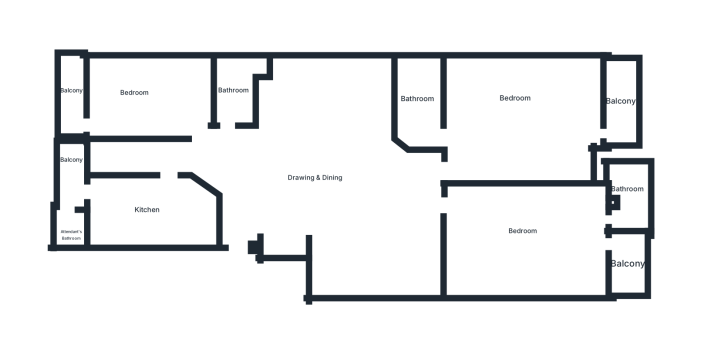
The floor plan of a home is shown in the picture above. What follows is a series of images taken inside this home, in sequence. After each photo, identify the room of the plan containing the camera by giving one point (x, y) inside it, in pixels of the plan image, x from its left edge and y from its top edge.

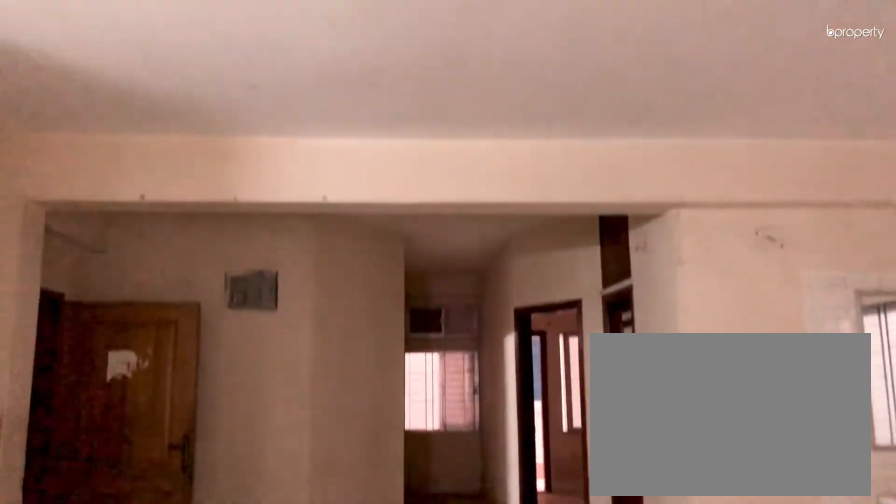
(336, 188)
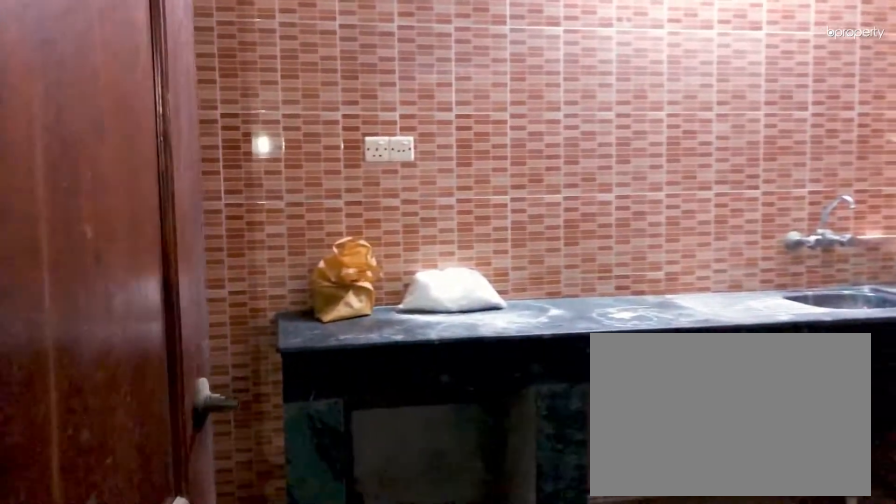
(166, 195)
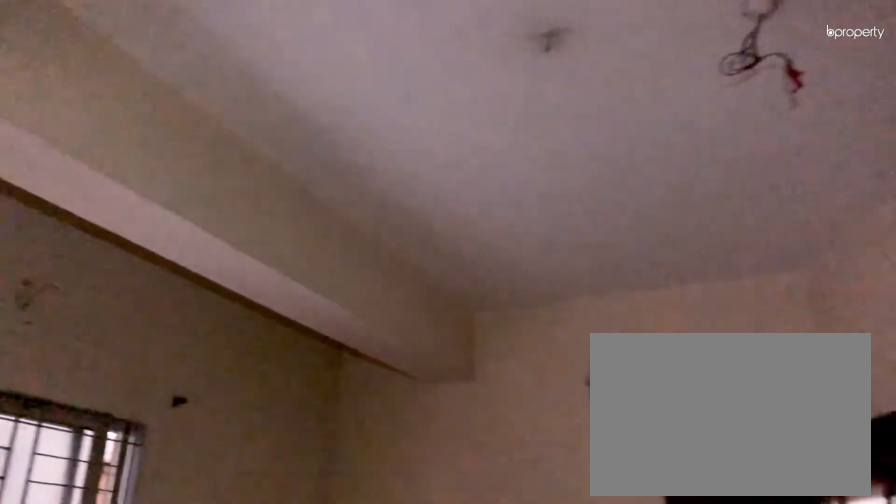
(132, 86)
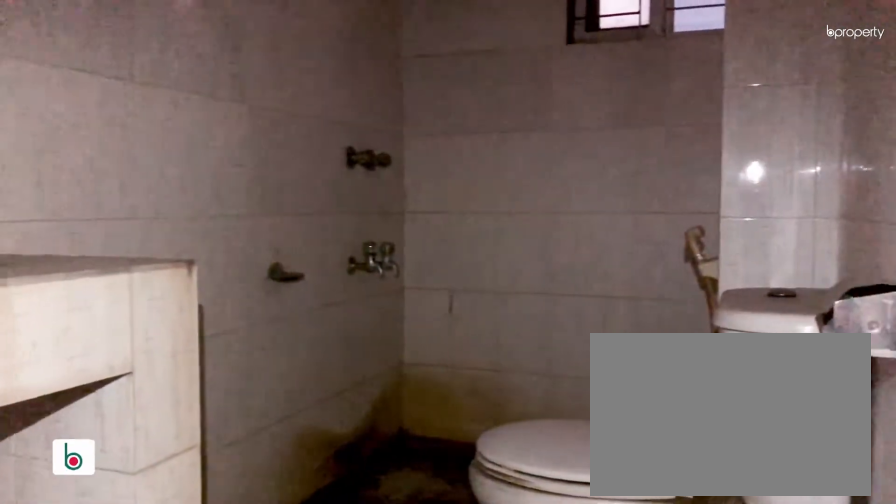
(413, 97)
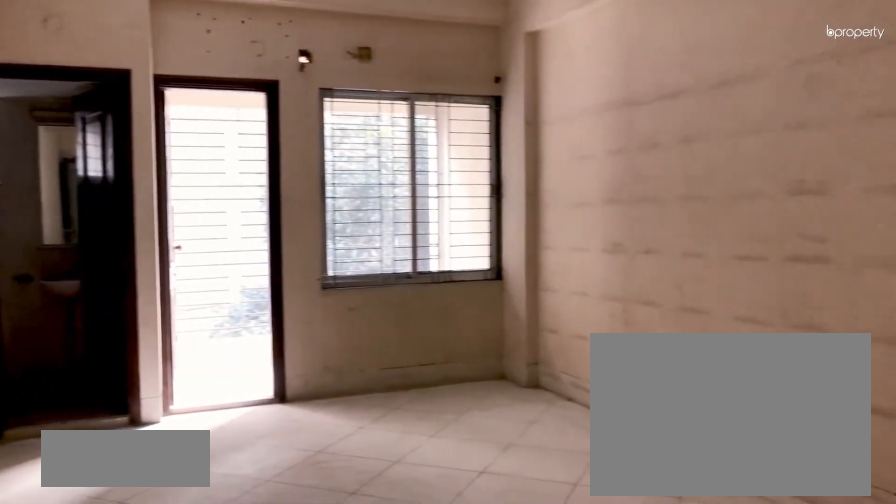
(512, 238)
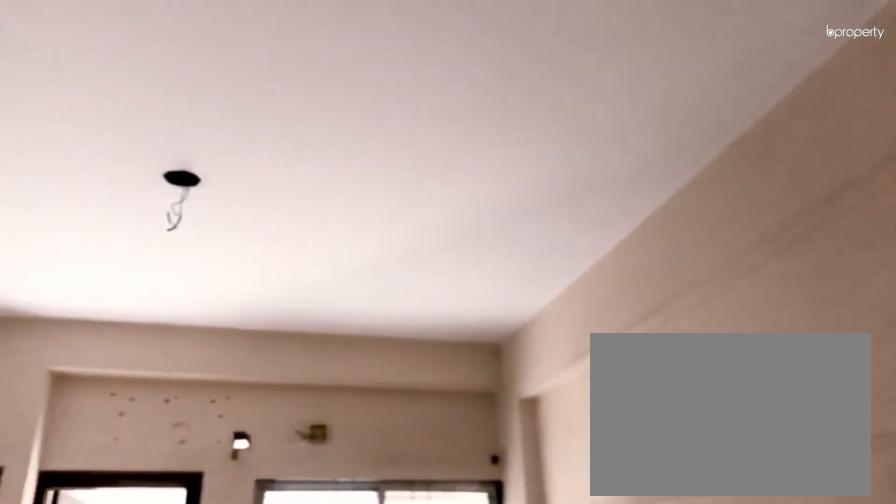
(512, 238)
